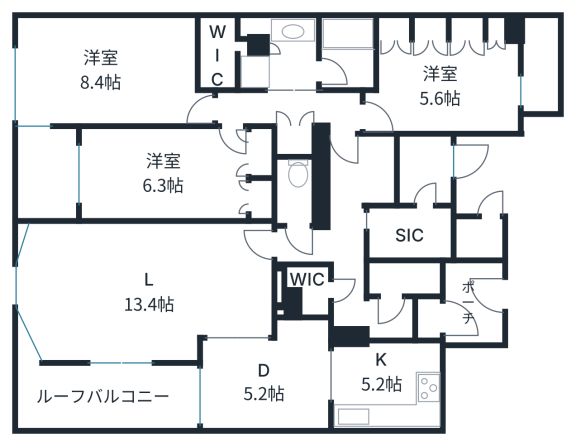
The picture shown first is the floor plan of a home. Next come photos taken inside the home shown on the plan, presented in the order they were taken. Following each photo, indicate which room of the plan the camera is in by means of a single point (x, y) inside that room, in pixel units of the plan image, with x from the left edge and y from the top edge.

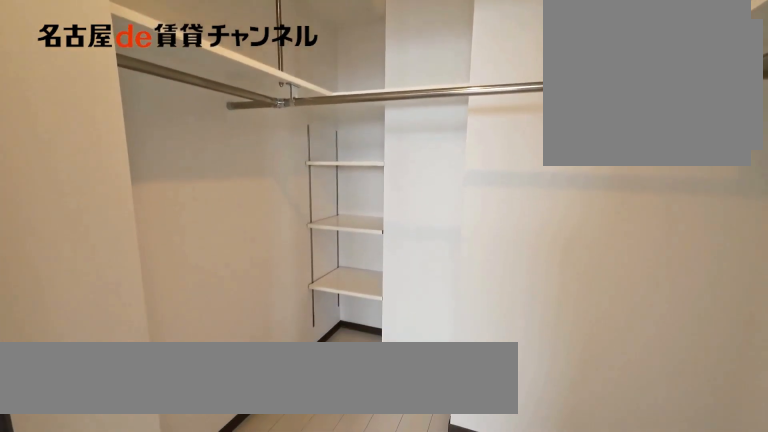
(225, 49)
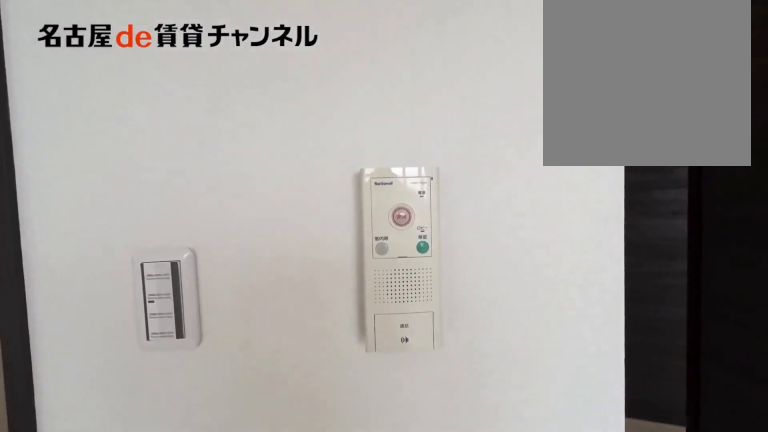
(112, 72)
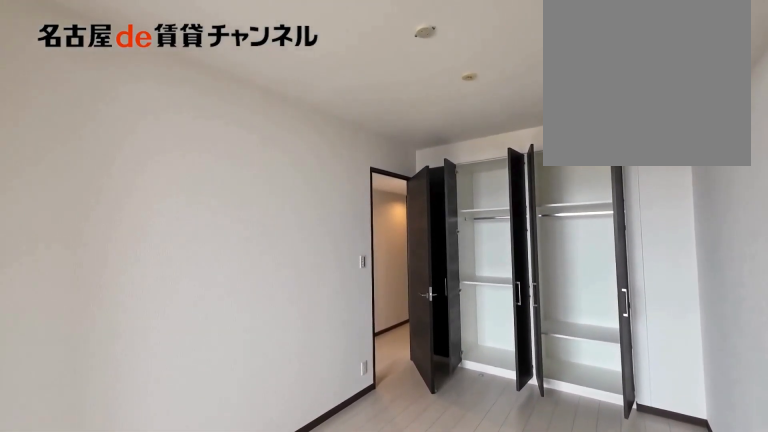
(175, 173)
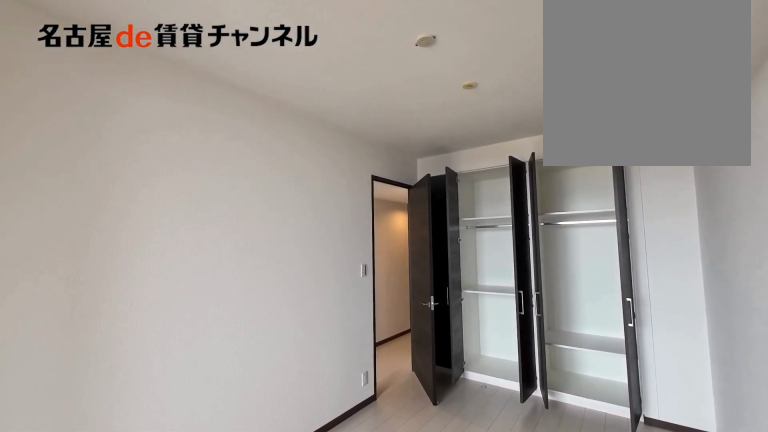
(175, 173)
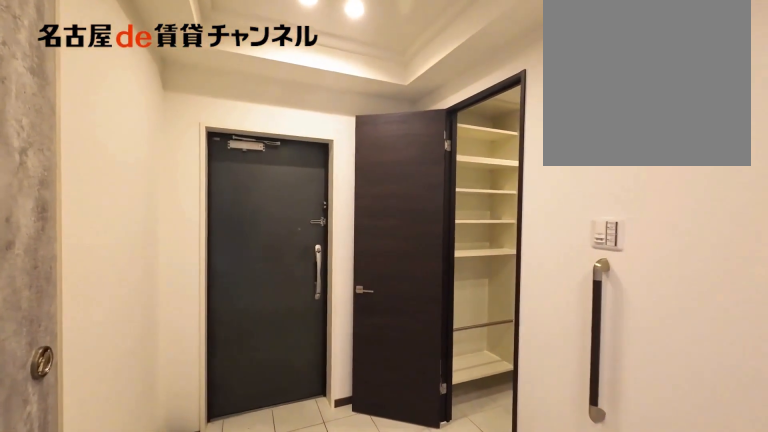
(389, 169)
